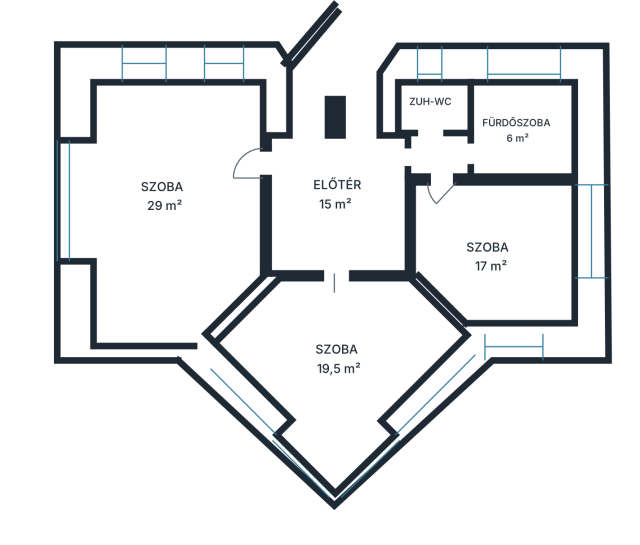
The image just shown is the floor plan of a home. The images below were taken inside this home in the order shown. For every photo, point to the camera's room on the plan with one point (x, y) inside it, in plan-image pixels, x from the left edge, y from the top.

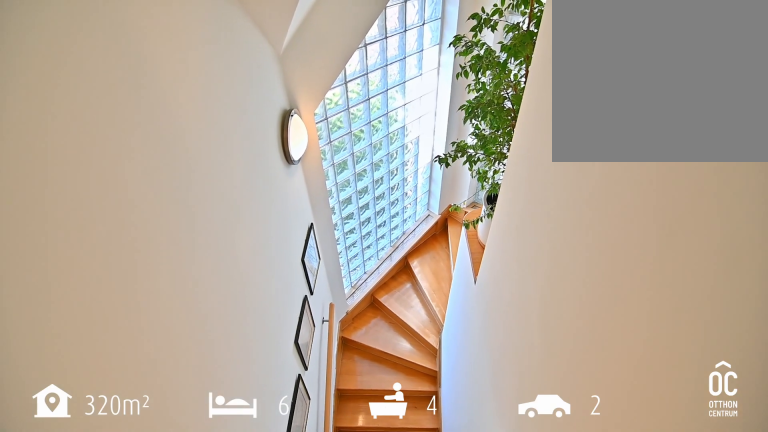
(332, 80)
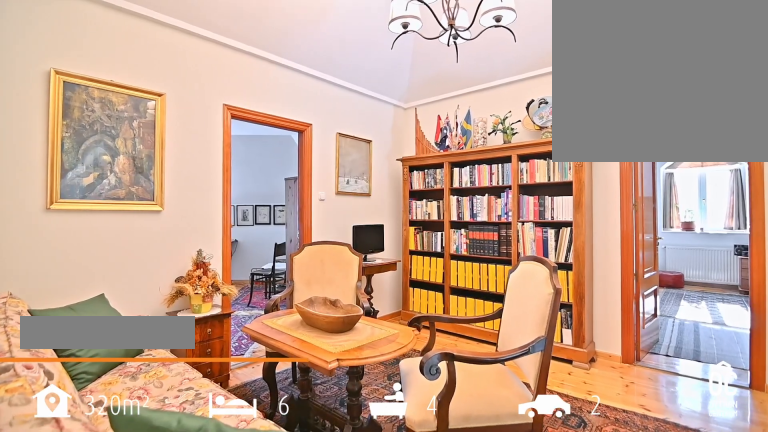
(335, 204)
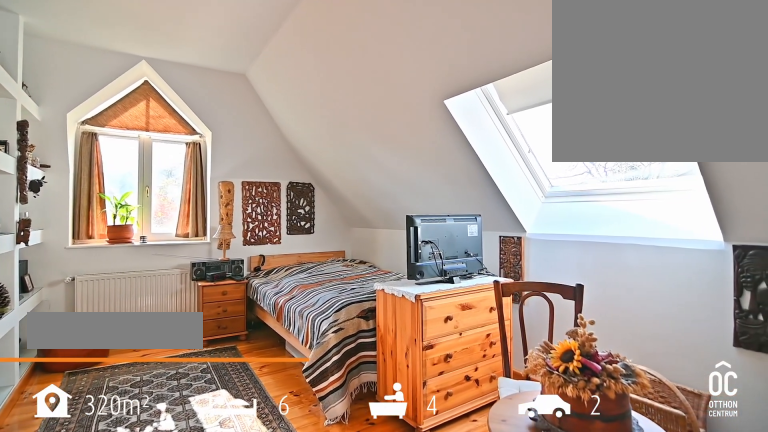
(167, 200)
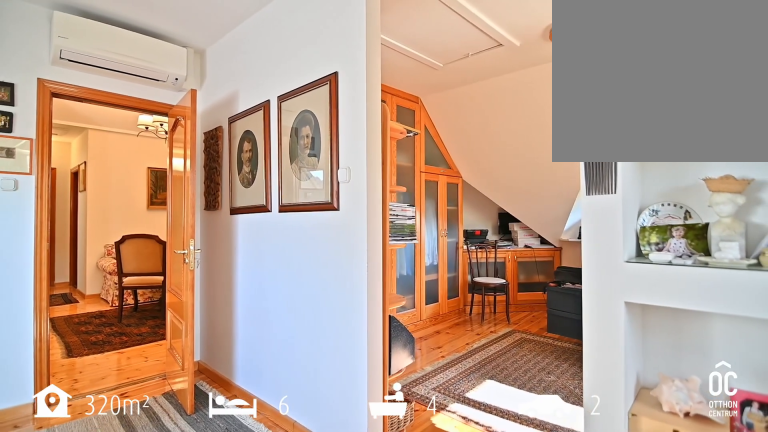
(167, 201)
